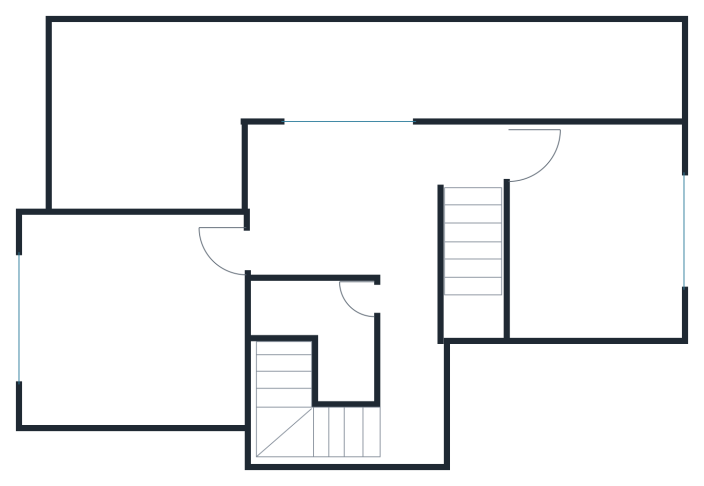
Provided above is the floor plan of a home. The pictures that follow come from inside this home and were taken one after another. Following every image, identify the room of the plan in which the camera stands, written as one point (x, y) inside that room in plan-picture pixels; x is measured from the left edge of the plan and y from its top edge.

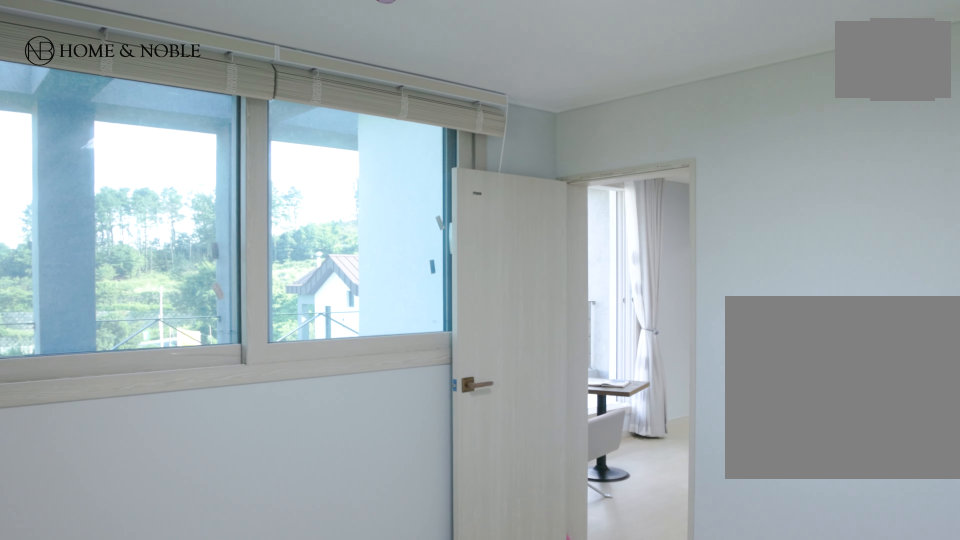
(132, 327)
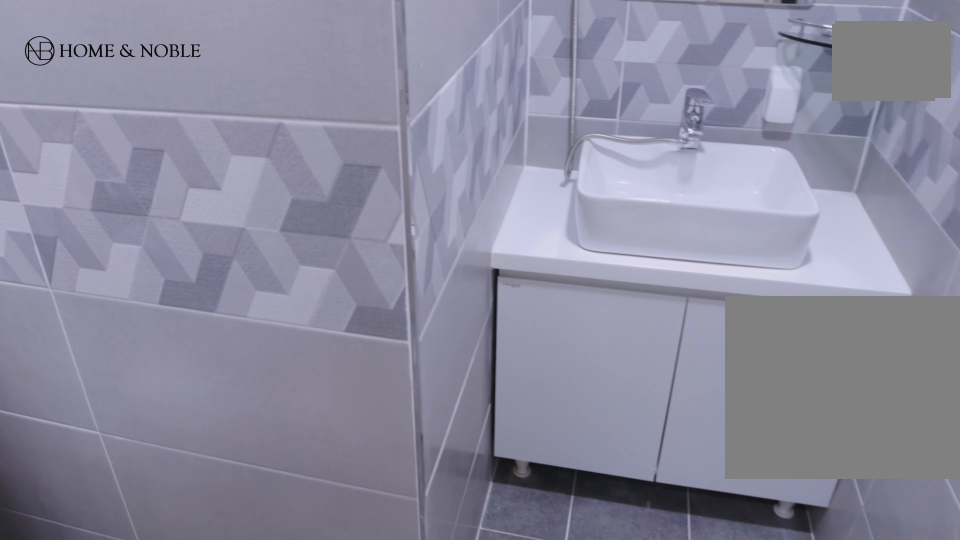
(325, 342)
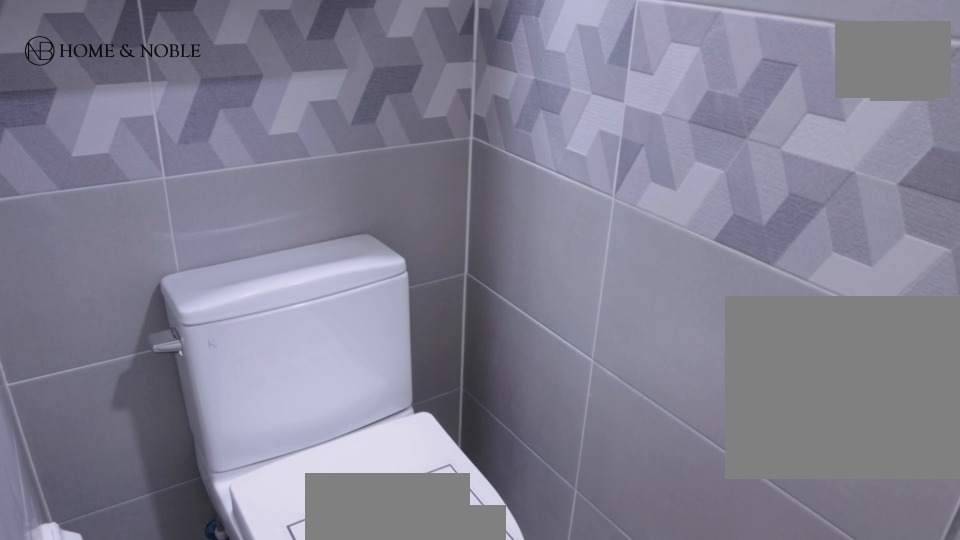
(325, 342)
